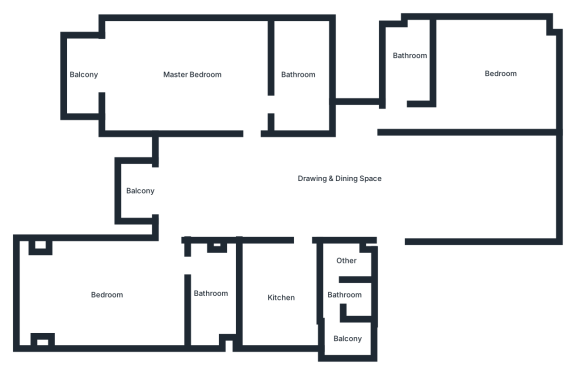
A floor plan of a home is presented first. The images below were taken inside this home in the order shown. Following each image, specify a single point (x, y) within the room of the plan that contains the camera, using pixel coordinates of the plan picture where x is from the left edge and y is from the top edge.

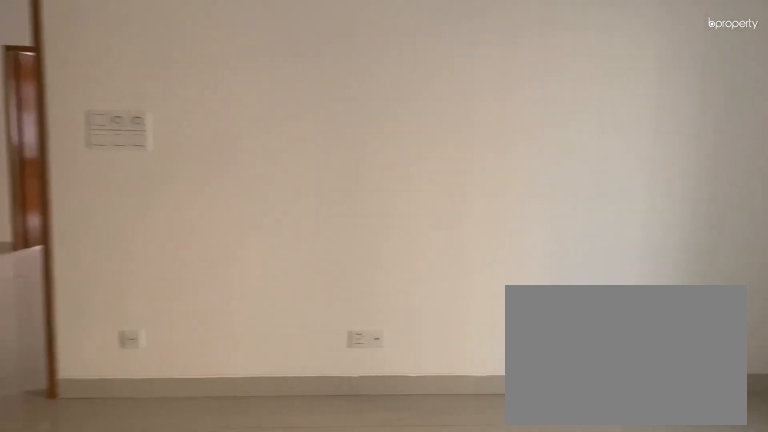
(200, 73)
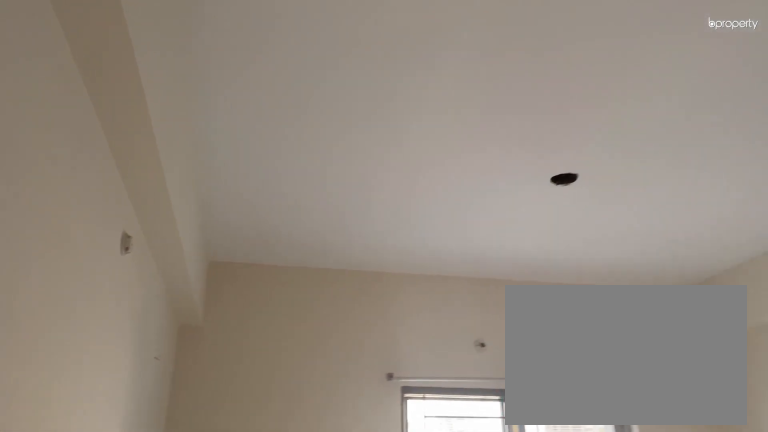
(200, 73)
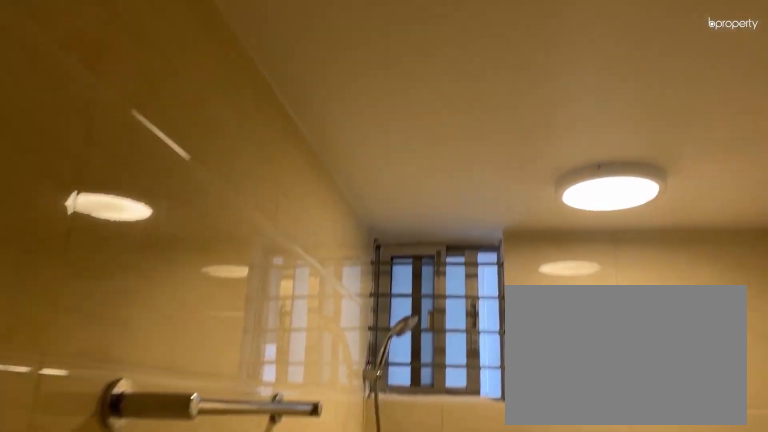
(294, 74)
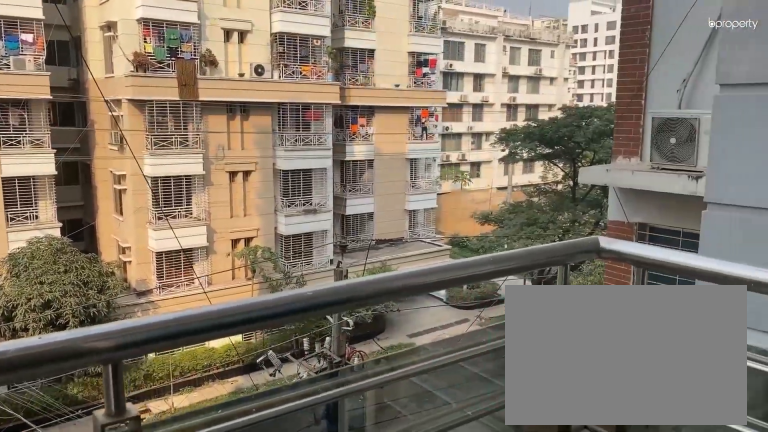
(84, 72)
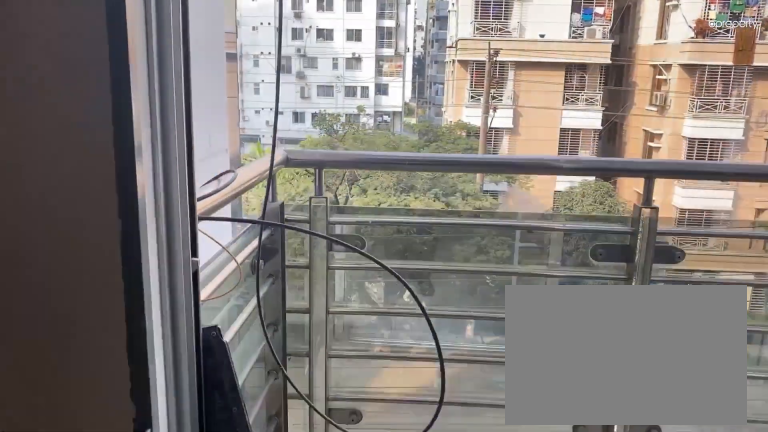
(207, 194)
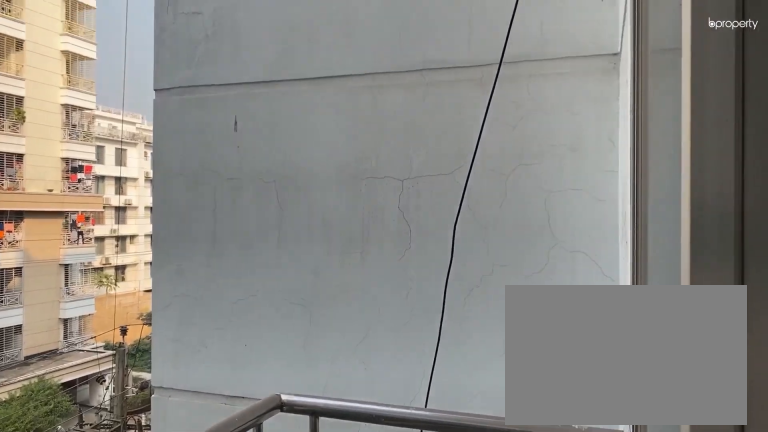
(141, 193)
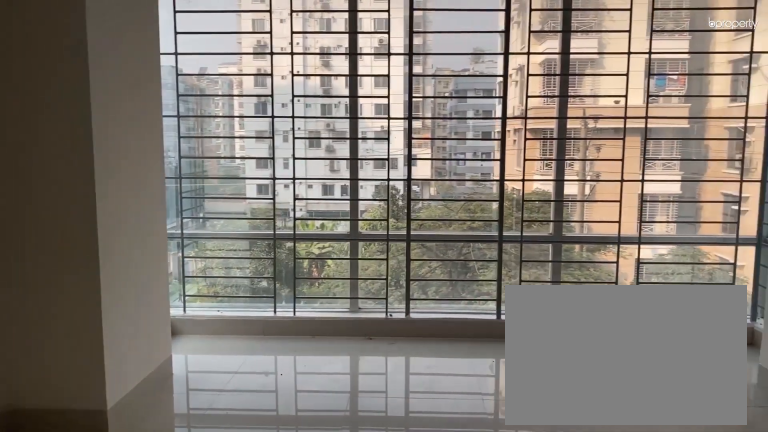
(113, 303)
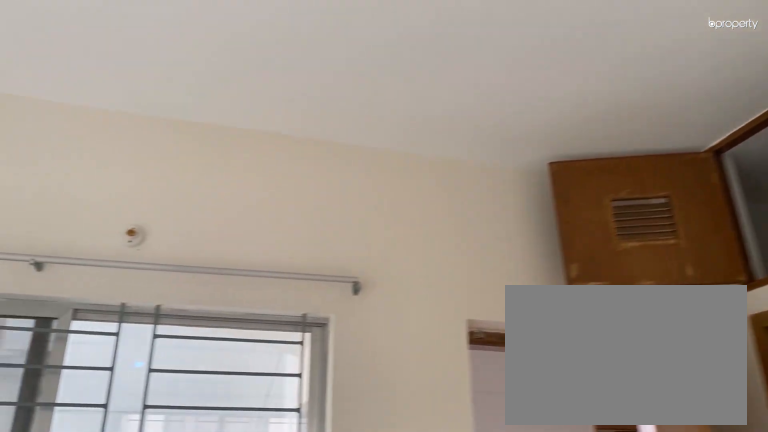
(113, 303)
